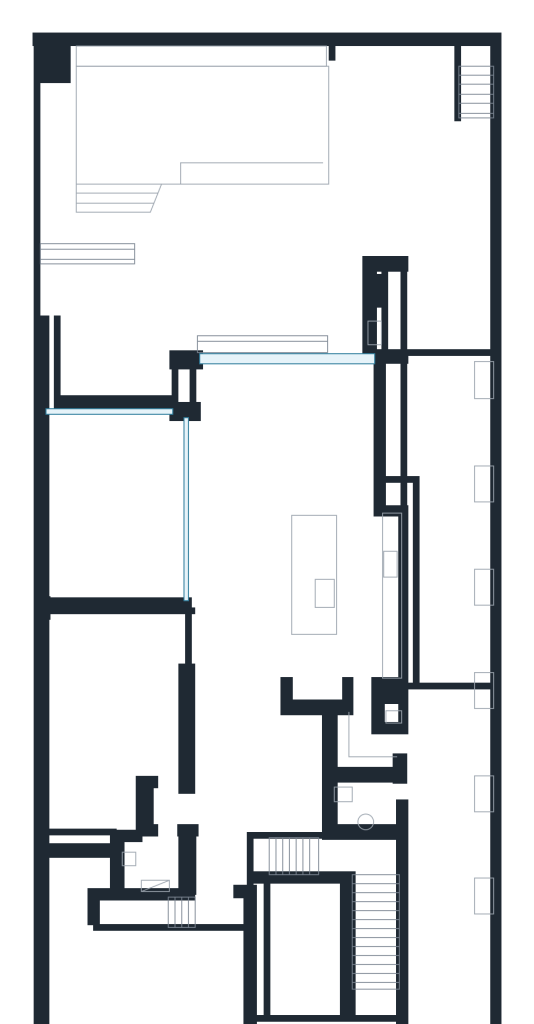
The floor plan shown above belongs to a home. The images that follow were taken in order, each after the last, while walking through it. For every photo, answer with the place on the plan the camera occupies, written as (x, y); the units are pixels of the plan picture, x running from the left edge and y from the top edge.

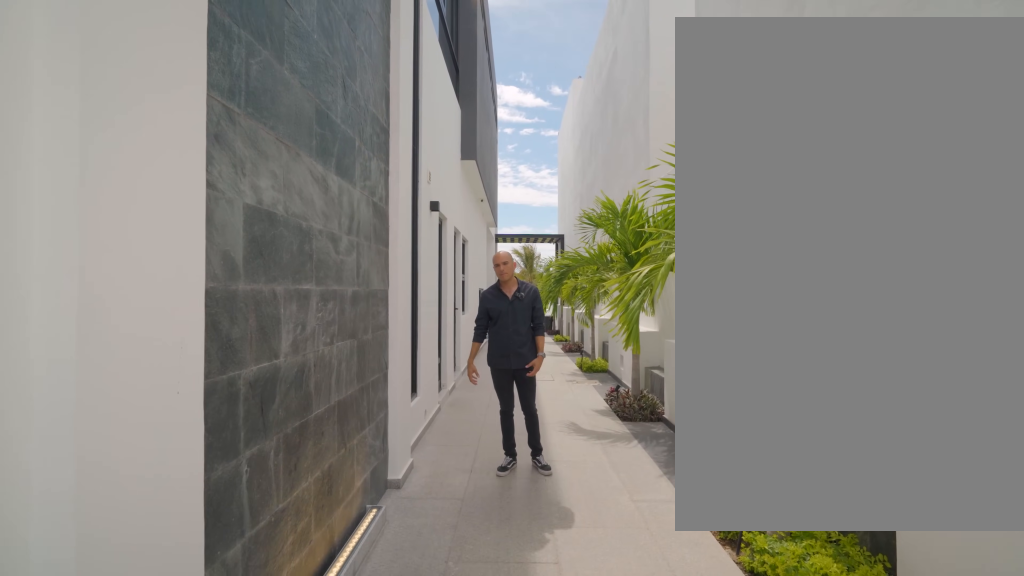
(455, 996)
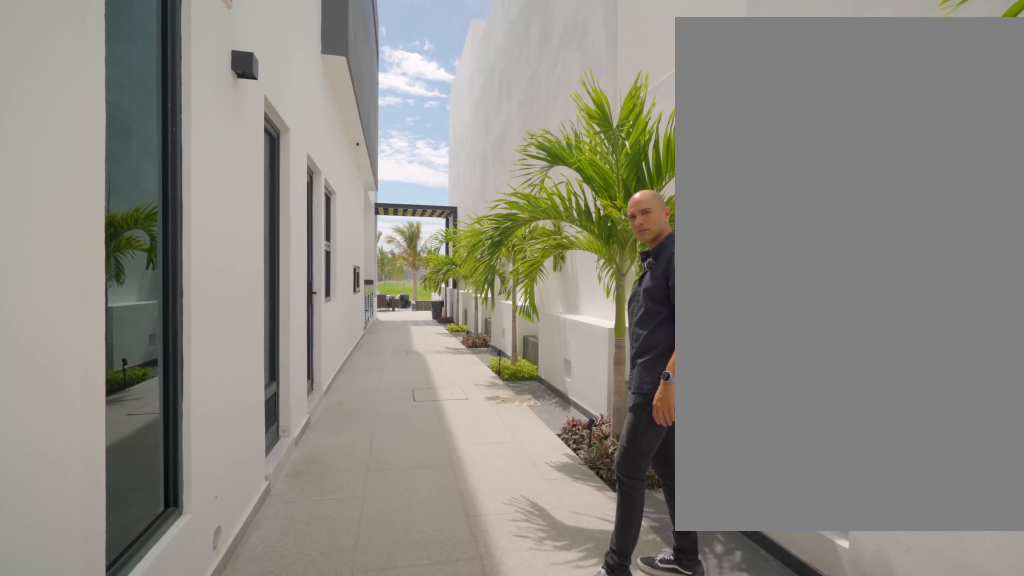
(442, 937)
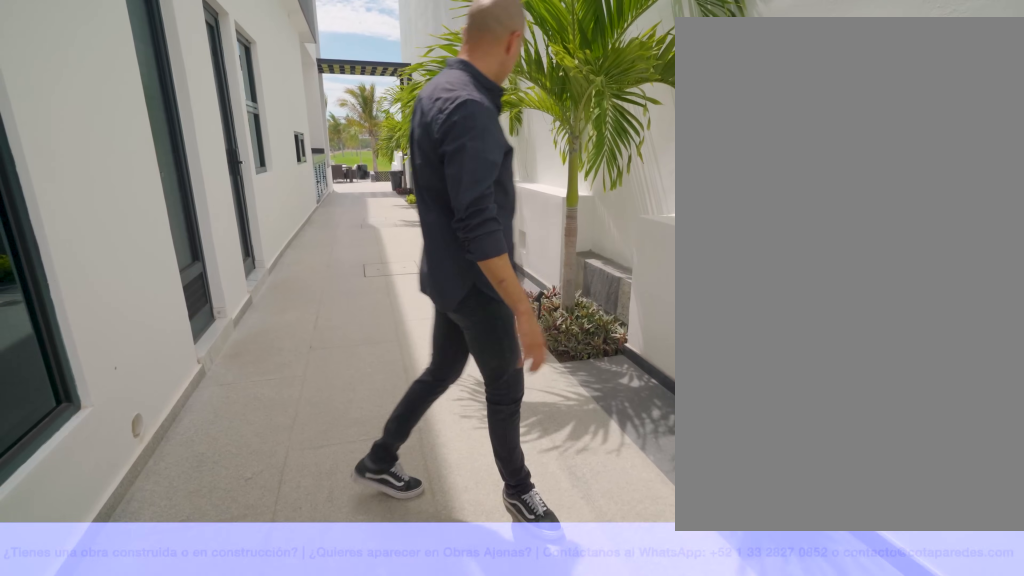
(442, 938)
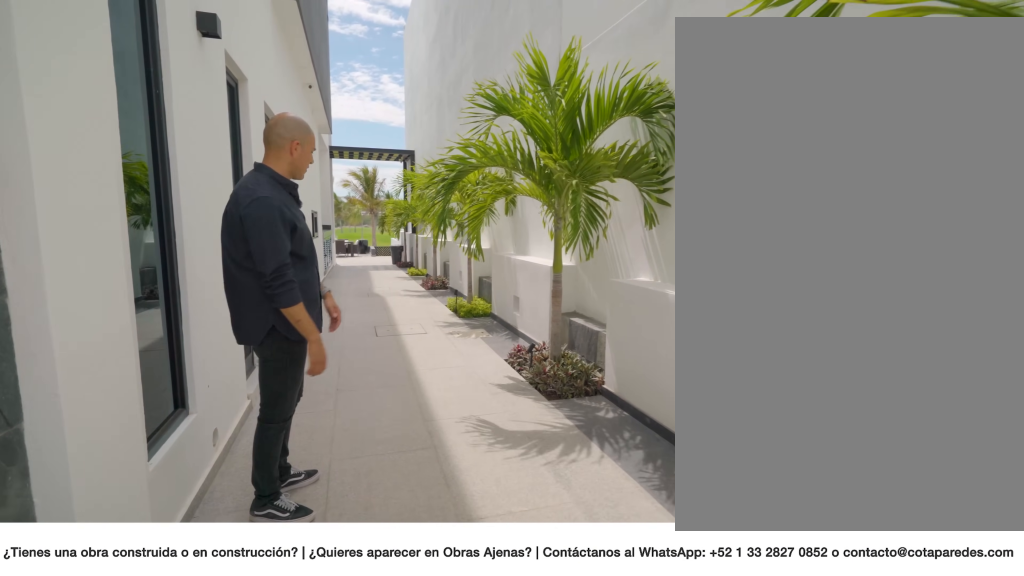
(442, 938)
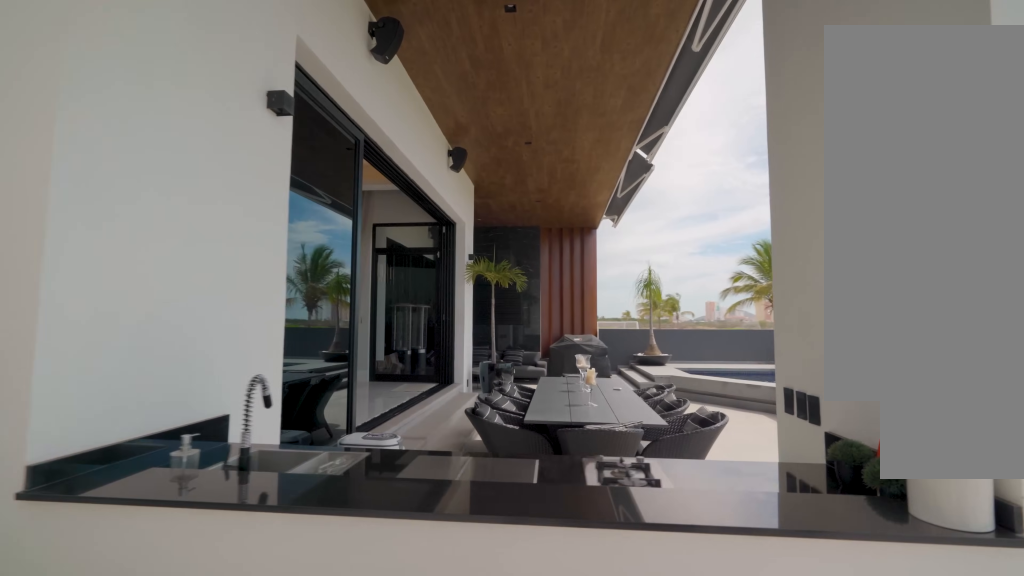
(438, 288)
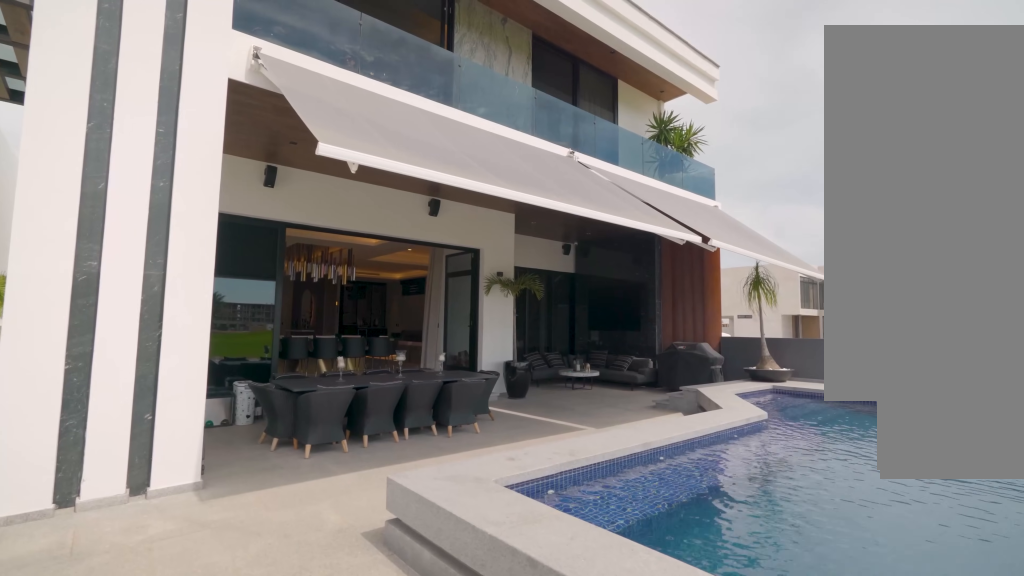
(372, 174)
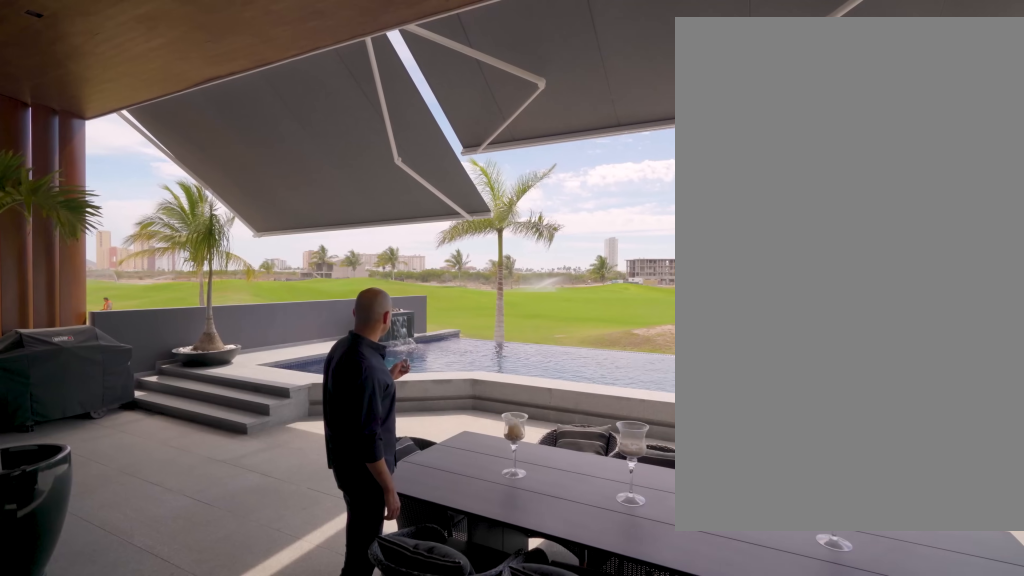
(267, 357)
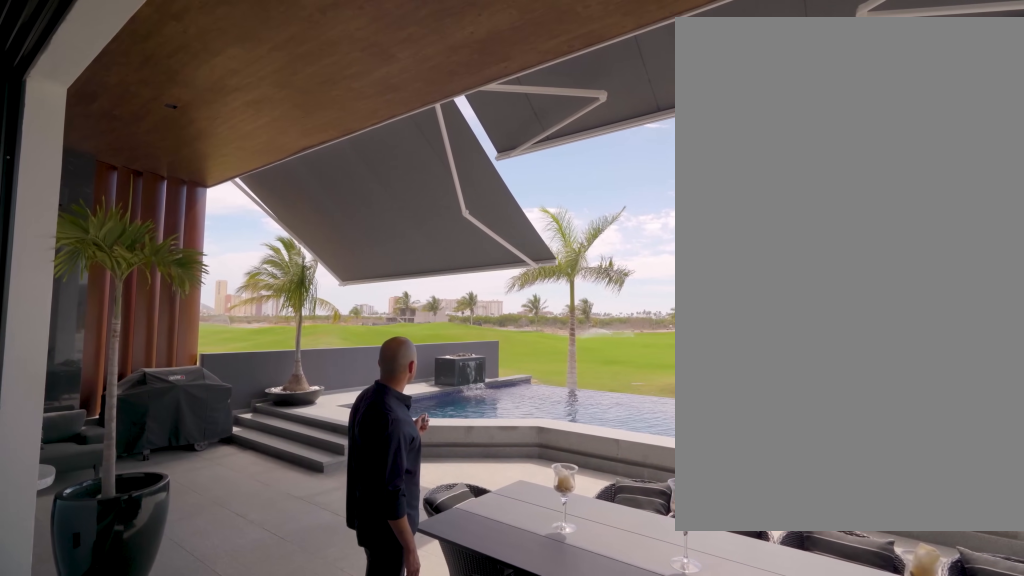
(267, 357)
